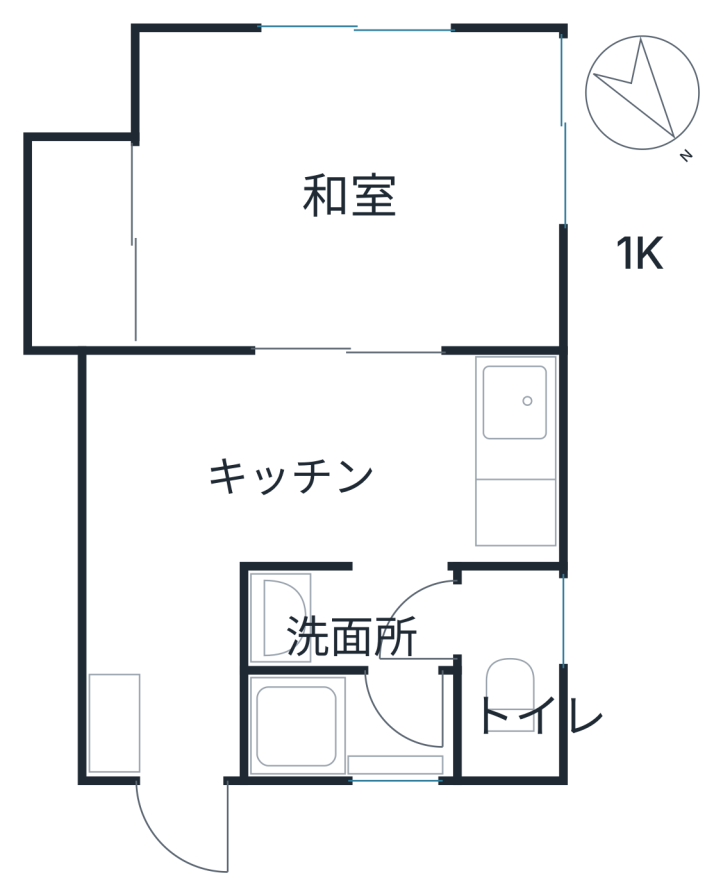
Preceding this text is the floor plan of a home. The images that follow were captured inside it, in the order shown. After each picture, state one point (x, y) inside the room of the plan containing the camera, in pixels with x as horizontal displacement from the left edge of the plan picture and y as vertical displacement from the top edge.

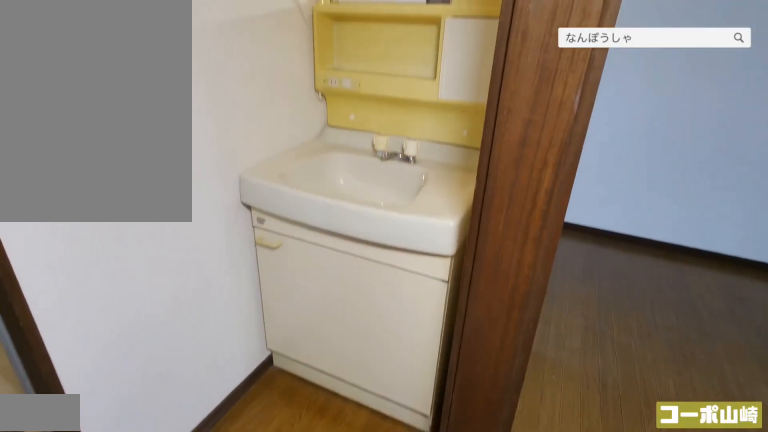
(351, 622)
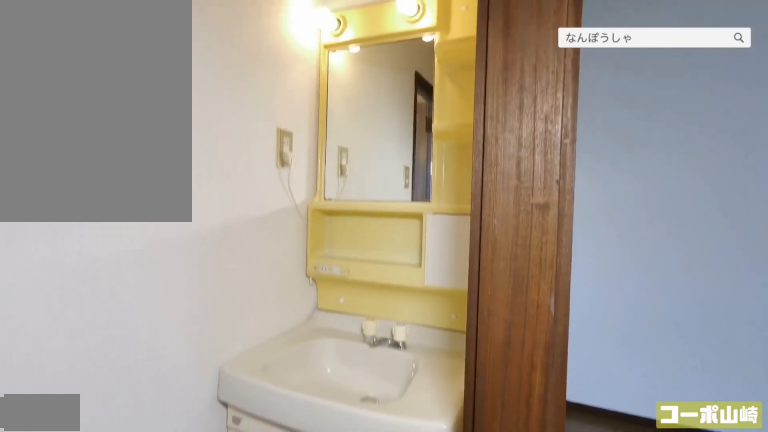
(353, 622)
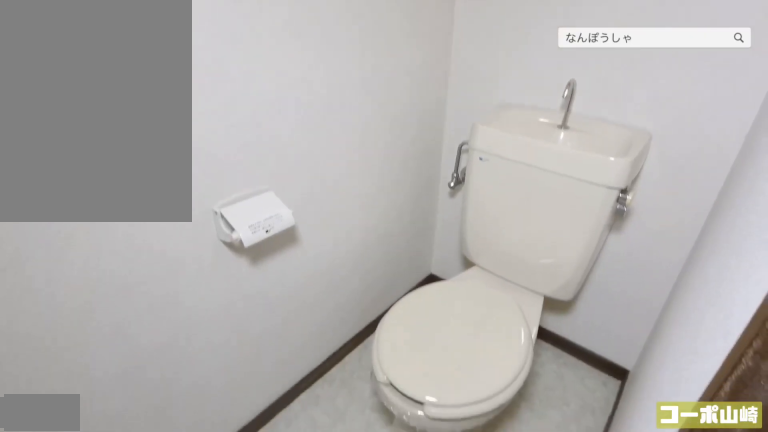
(495, 709)
